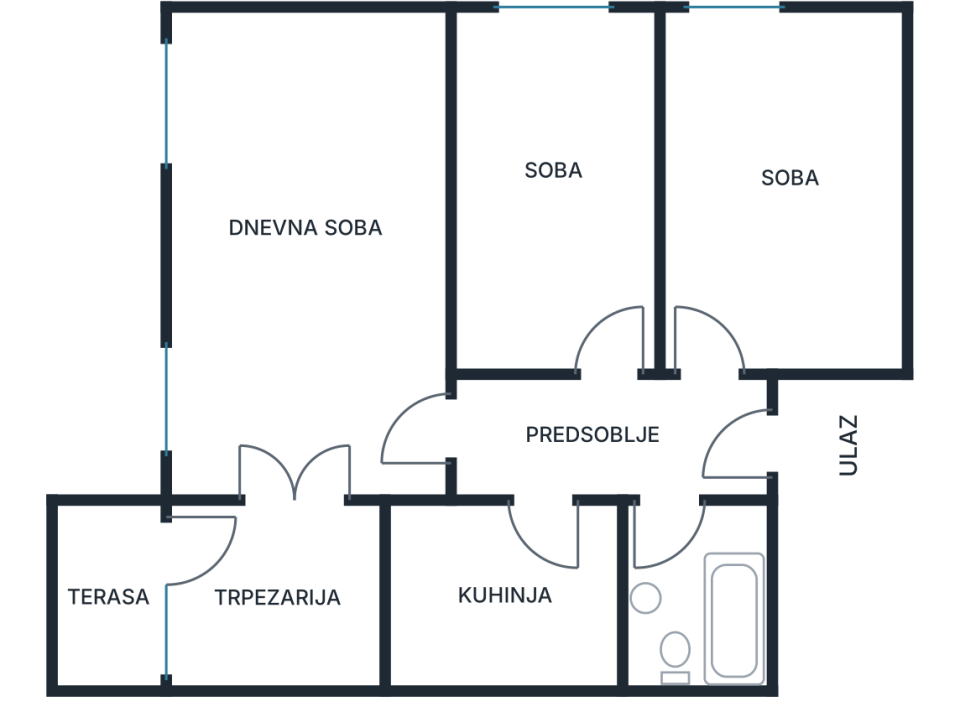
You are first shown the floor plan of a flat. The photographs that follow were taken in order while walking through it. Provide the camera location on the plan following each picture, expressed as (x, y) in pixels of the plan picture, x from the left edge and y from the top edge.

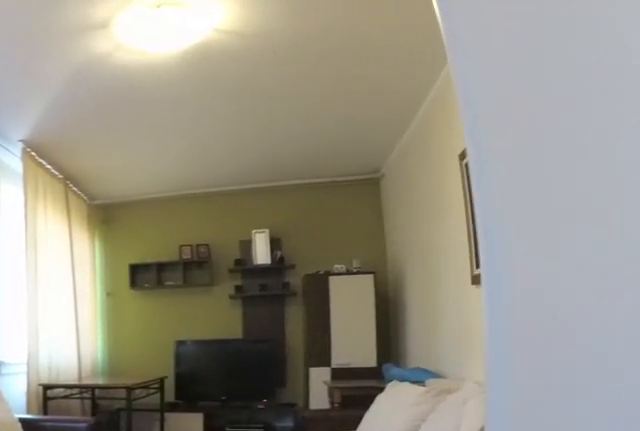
(318, 521)
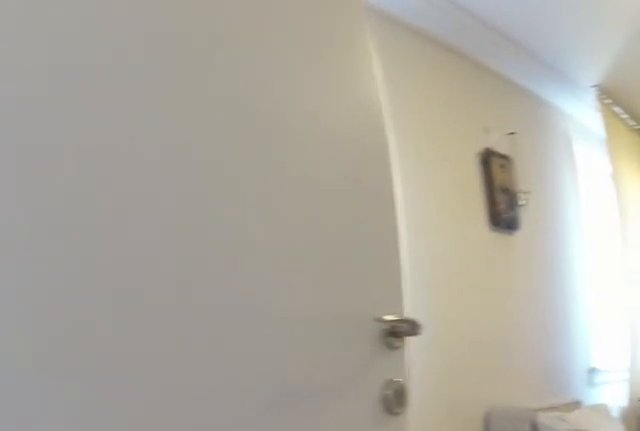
(295, 510)
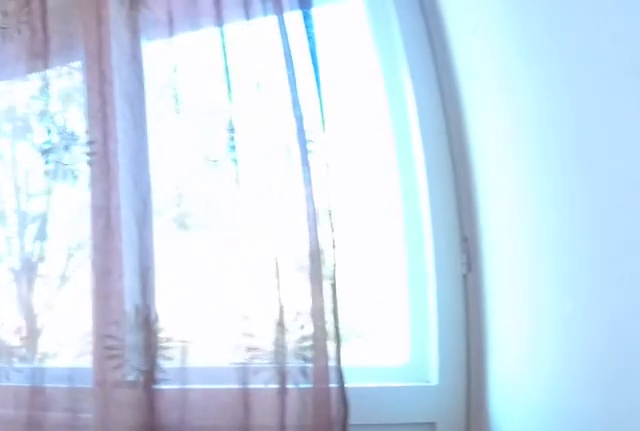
(278, 502)
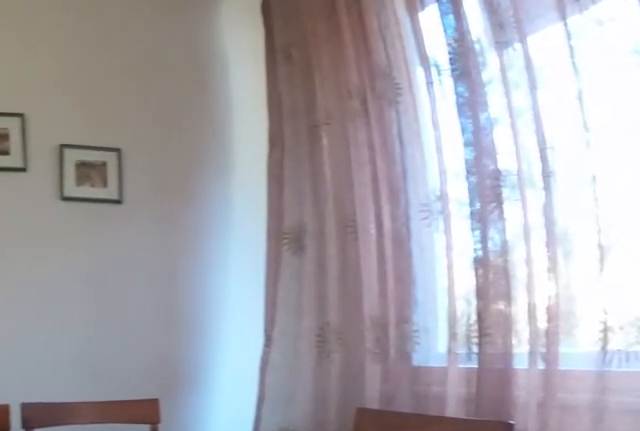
(253, 495)
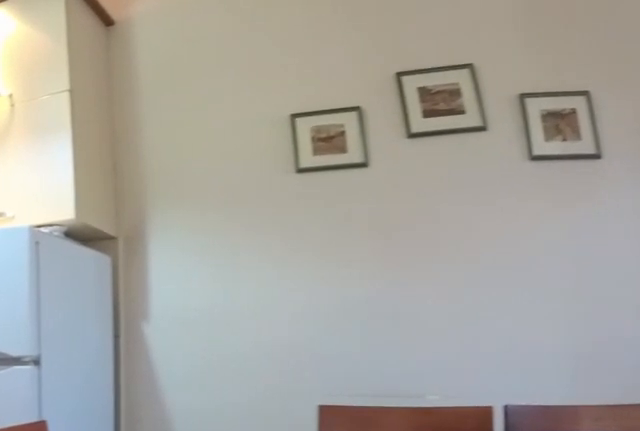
(237, 514)
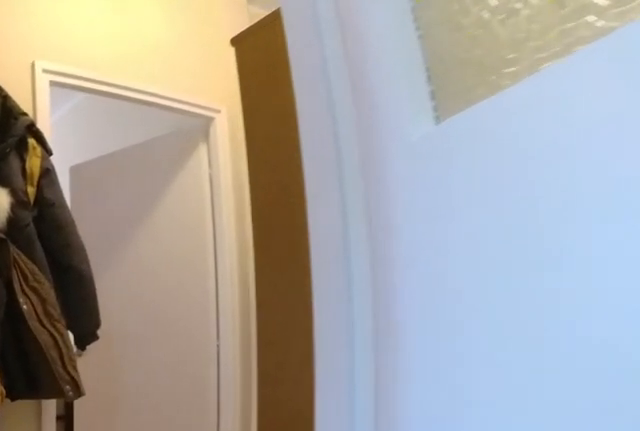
(531, 564)
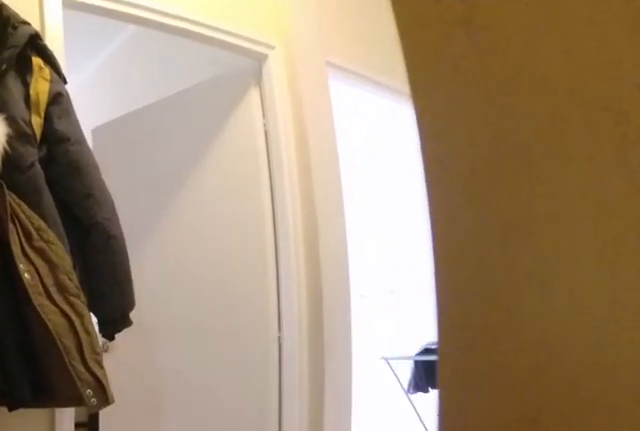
(541, 513)
